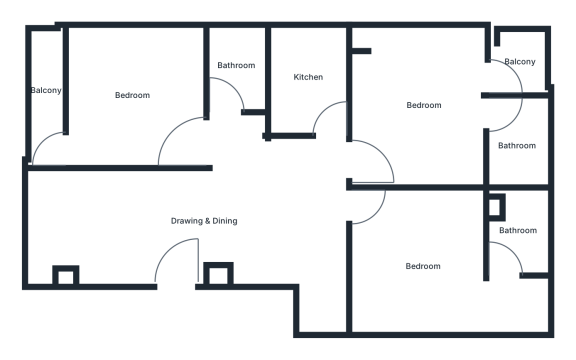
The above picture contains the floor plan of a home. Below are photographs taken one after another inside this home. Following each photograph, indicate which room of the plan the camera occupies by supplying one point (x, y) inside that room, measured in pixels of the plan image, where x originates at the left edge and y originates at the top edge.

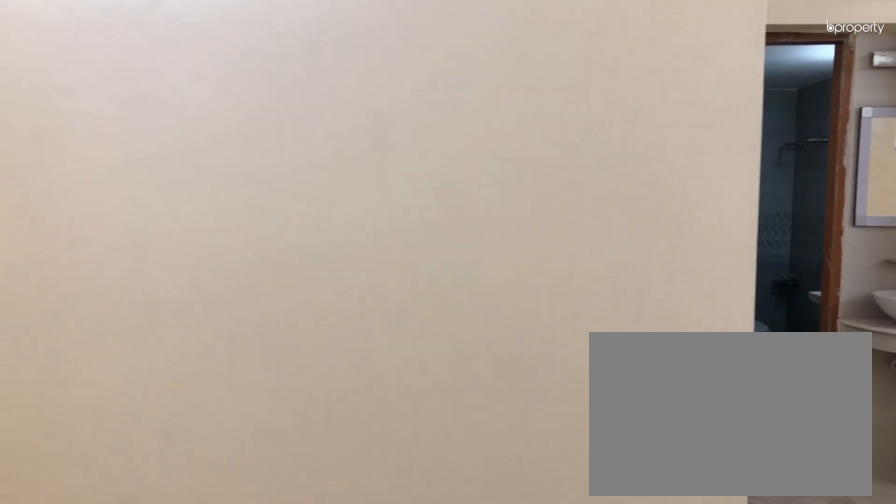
(176, 278)
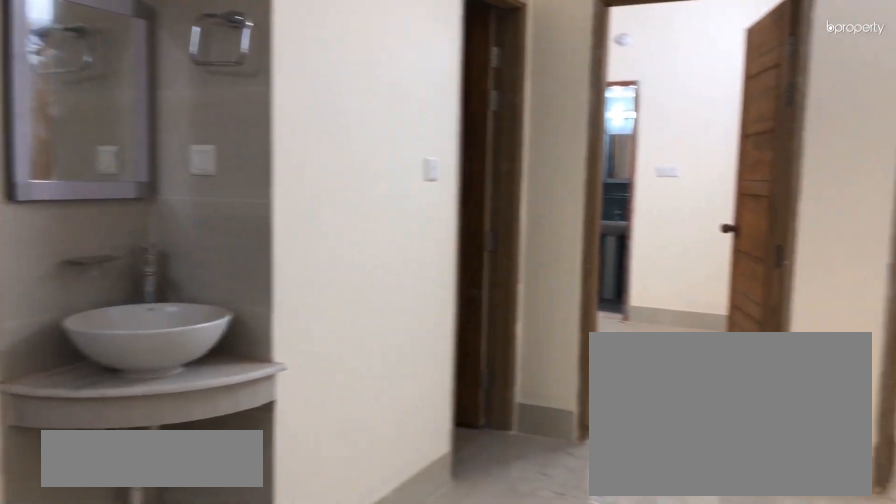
(273, 215)
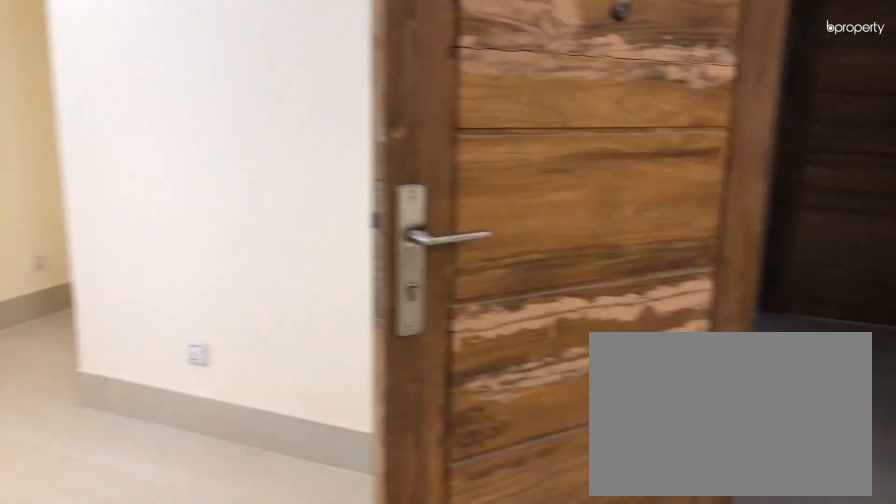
(273, 215)
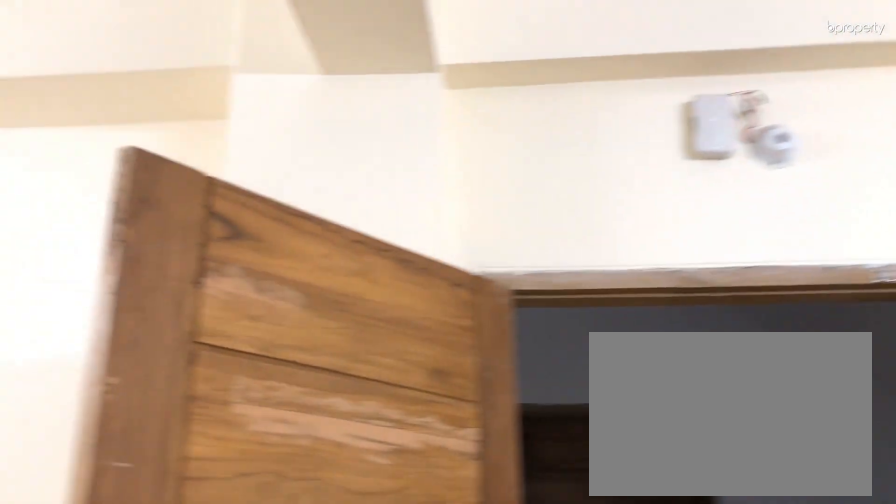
(80, 220)
